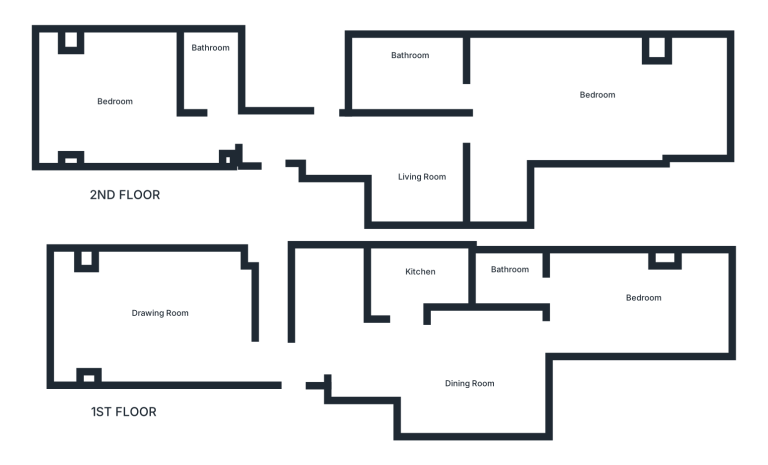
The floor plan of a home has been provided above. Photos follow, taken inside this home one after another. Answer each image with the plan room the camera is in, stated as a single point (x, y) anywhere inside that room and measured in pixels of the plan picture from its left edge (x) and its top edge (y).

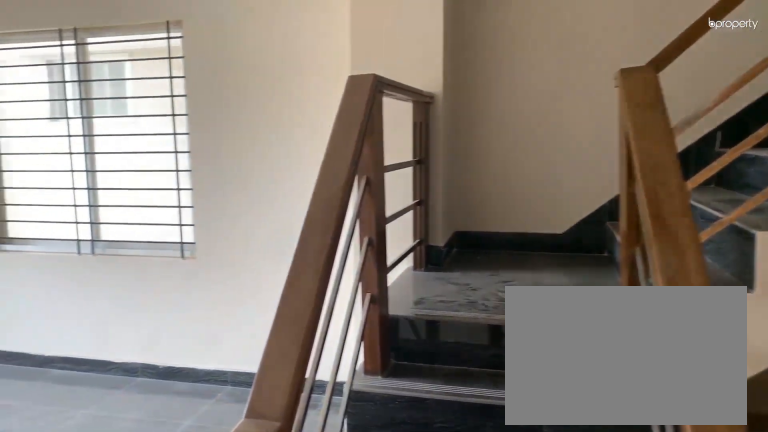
(268, 355)
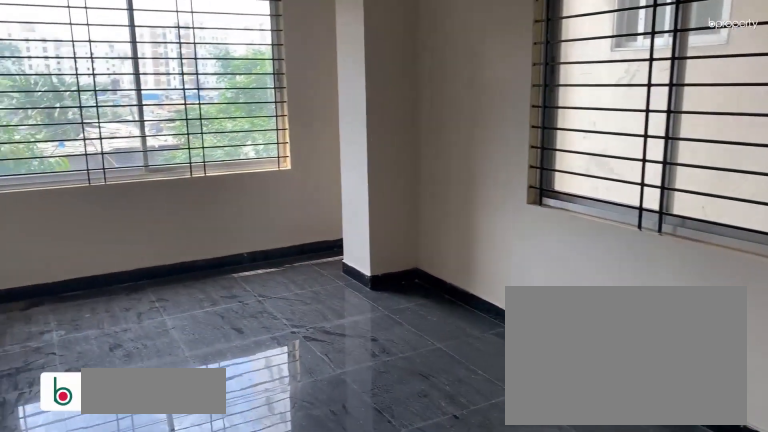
(139, 318)
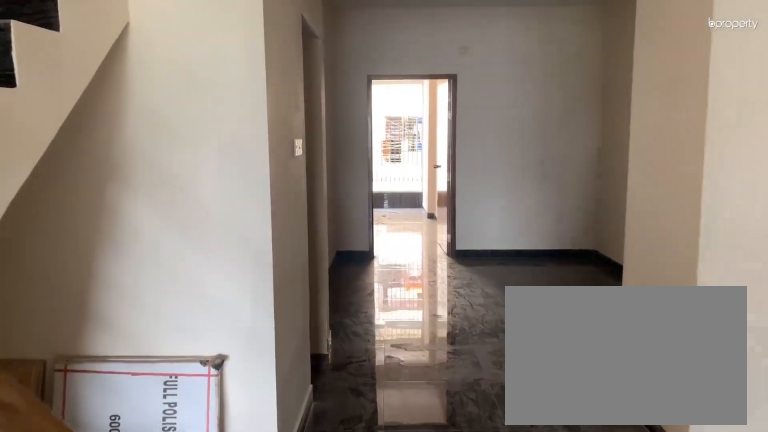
(288, 356)
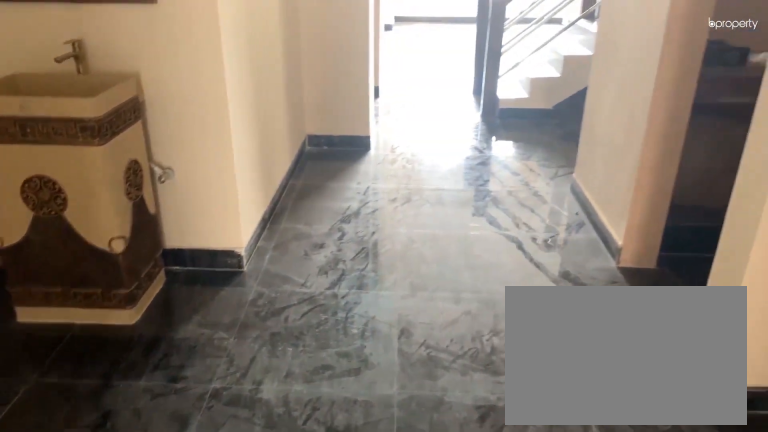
(462, 371)
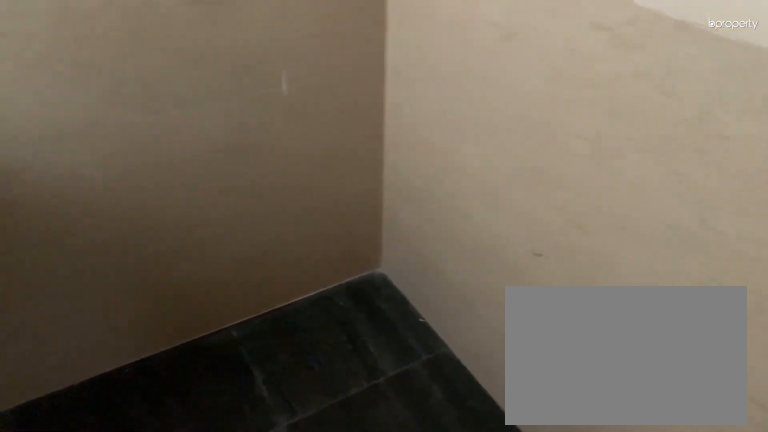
(407, 277)
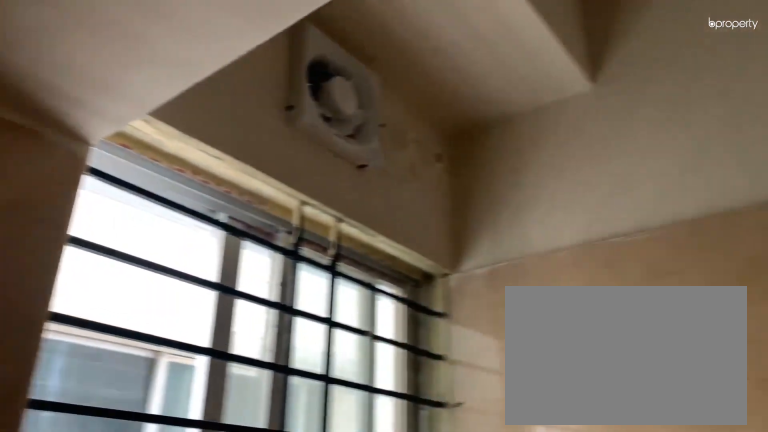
(407, 277)
